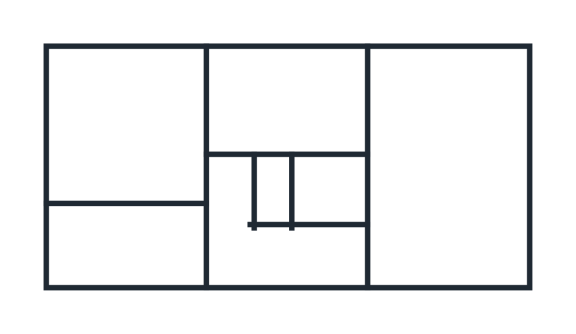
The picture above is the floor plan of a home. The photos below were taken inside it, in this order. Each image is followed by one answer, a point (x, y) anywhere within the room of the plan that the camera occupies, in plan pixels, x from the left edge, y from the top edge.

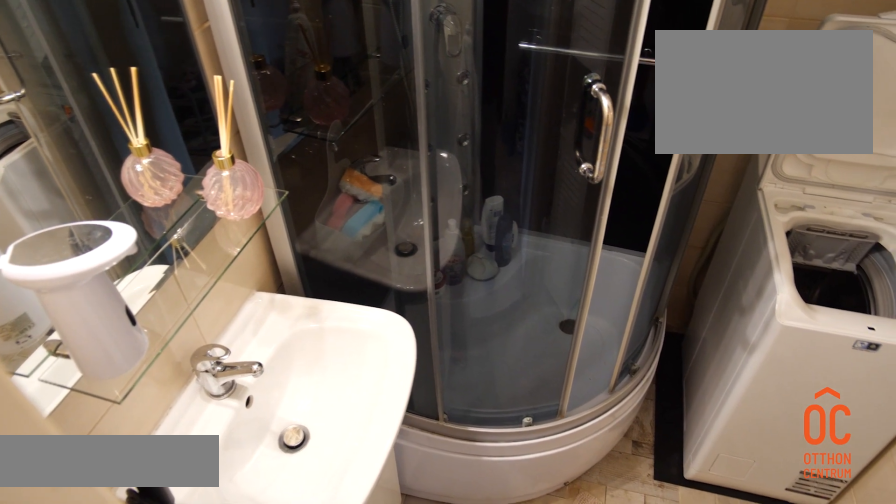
(330, 186)
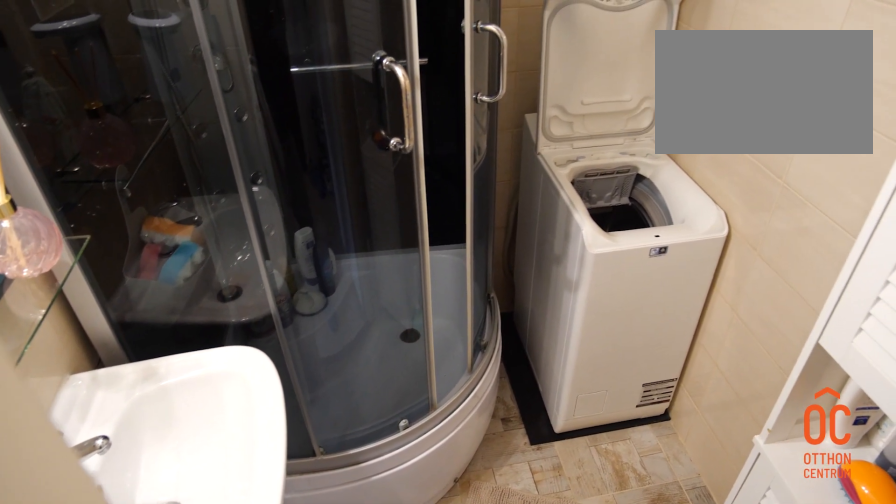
(330, 186)
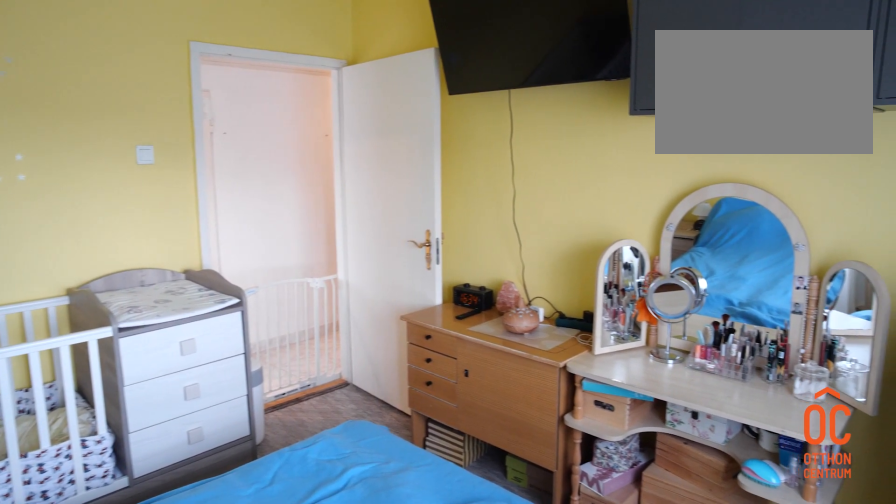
(126, 128)
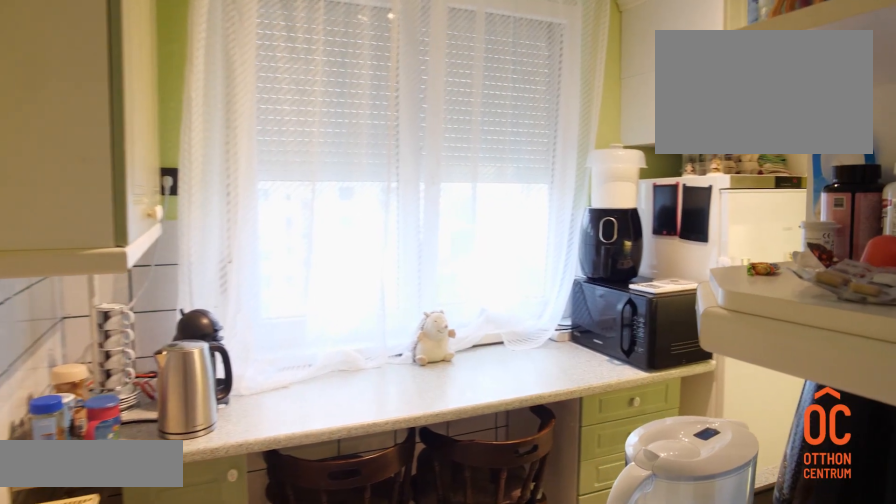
(284, 97)
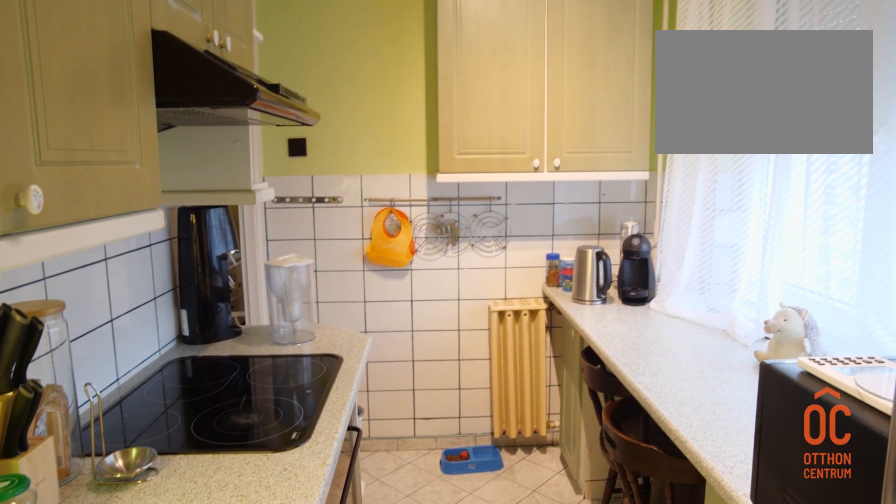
(285, 97)
